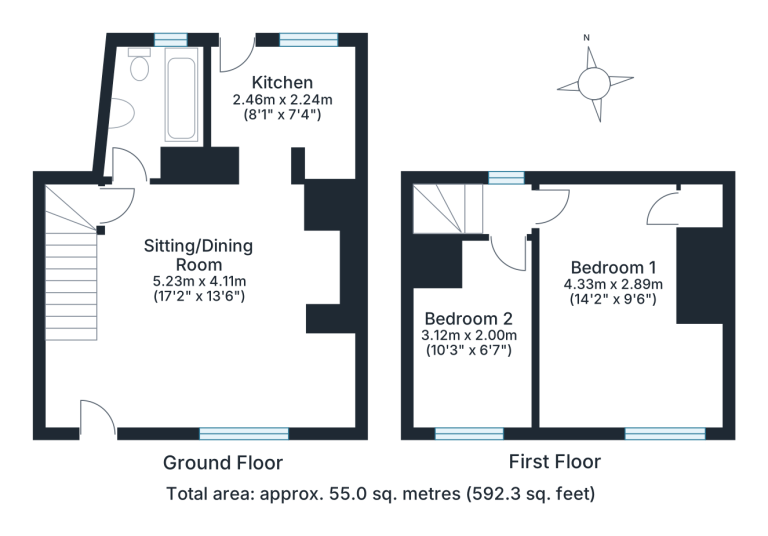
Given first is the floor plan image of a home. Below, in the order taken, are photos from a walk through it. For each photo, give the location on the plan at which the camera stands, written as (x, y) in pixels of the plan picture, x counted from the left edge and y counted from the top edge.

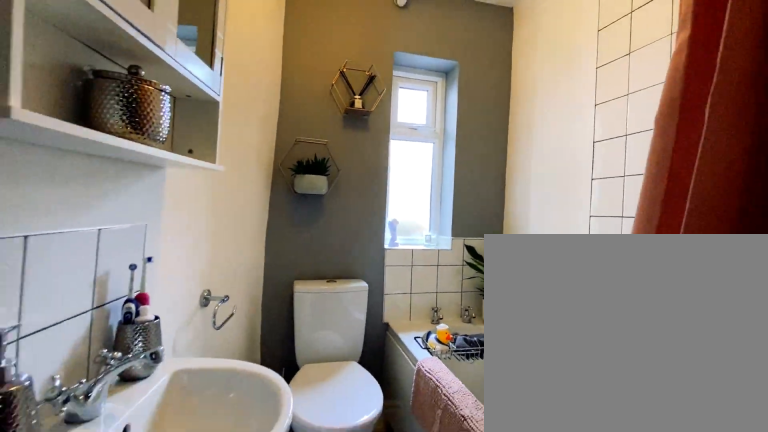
(139, 119)
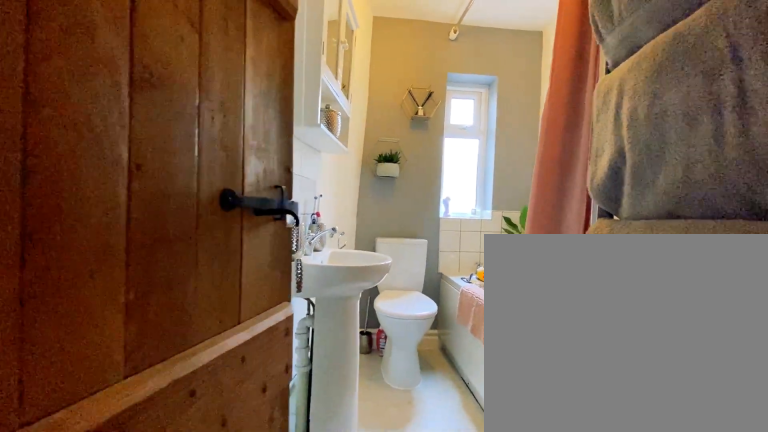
(135, 161)
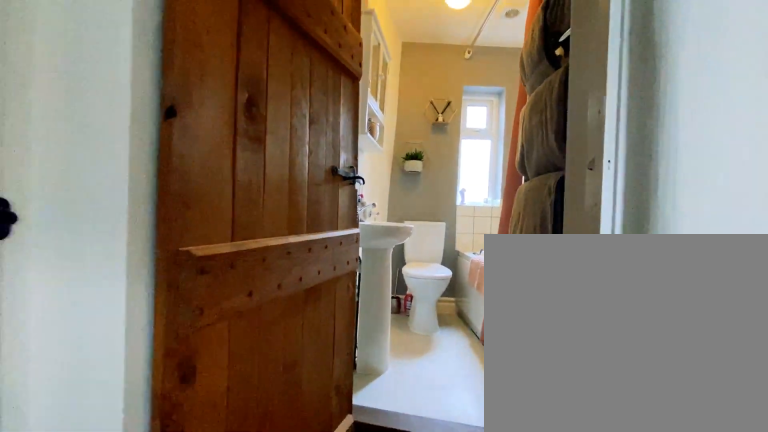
(136, 192)
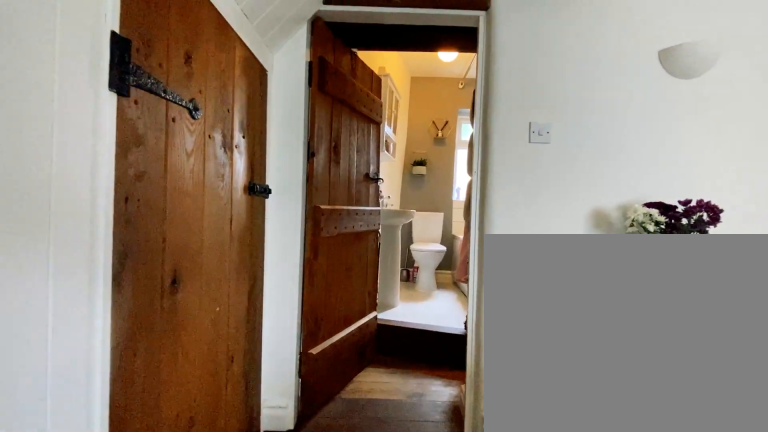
(137, 239)
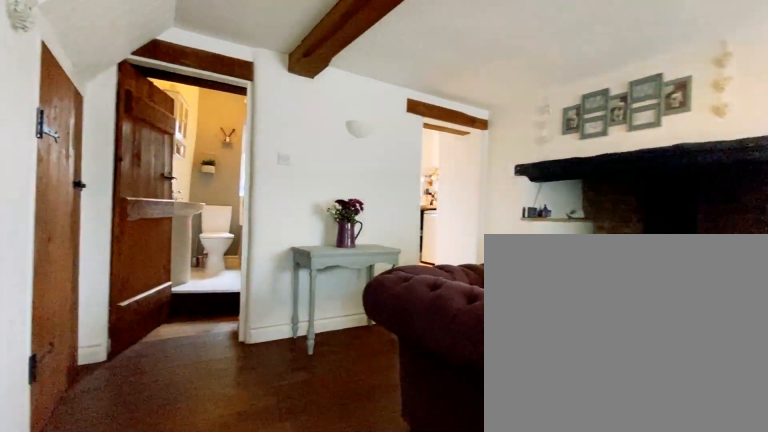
(139, 298)
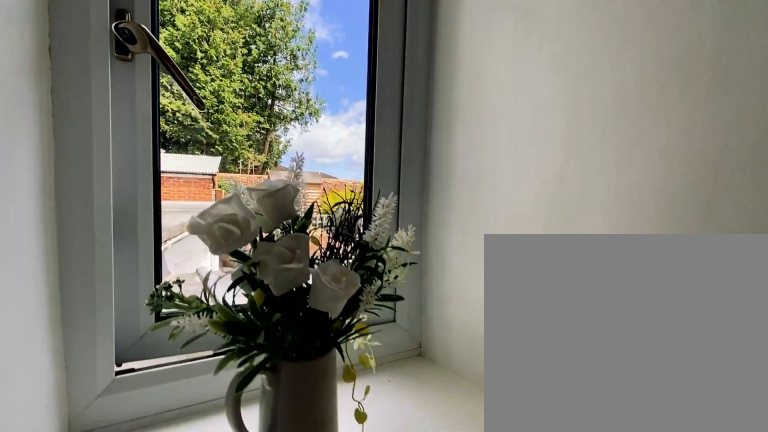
(508, 221)
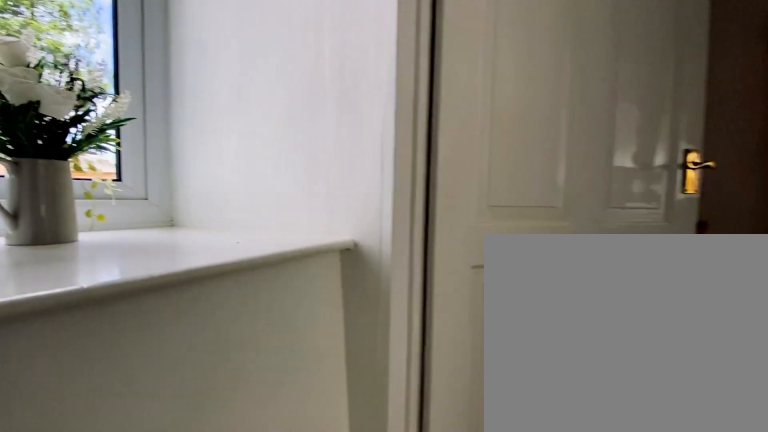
(506, 230)
